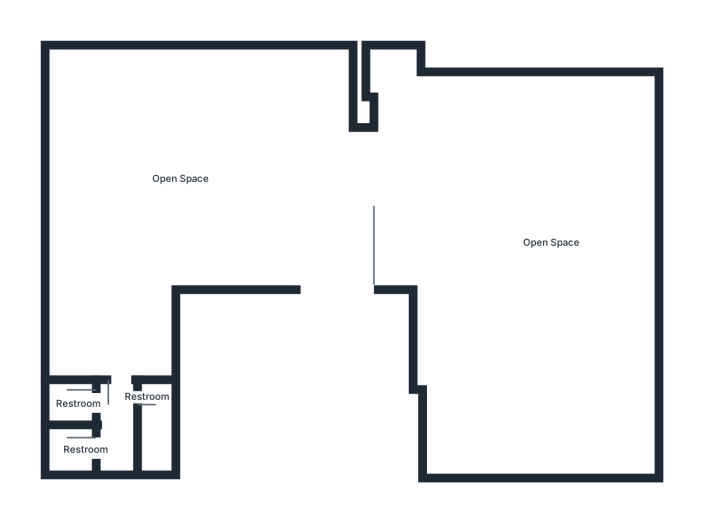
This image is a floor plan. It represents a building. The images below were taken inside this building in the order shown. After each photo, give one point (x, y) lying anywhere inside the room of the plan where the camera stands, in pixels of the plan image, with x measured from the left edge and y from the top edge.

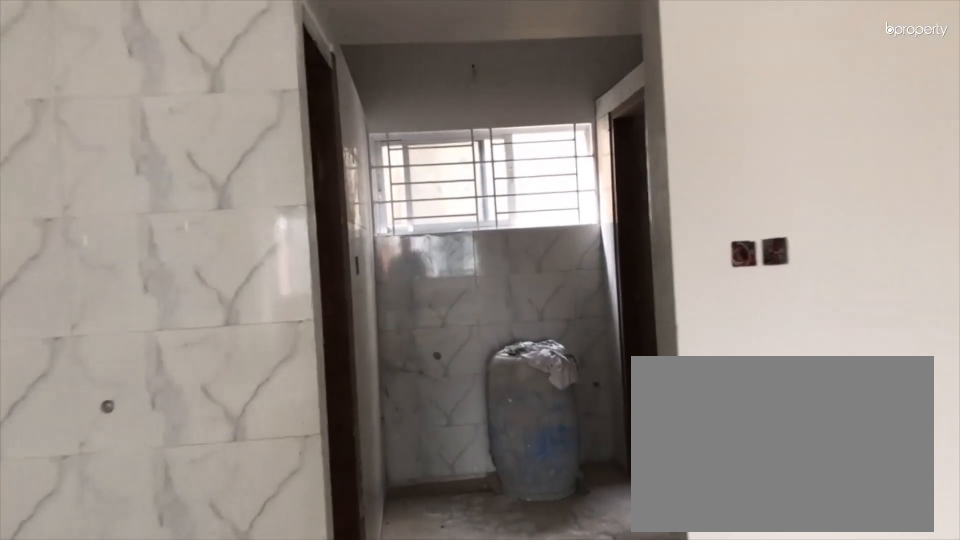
(118, 280)
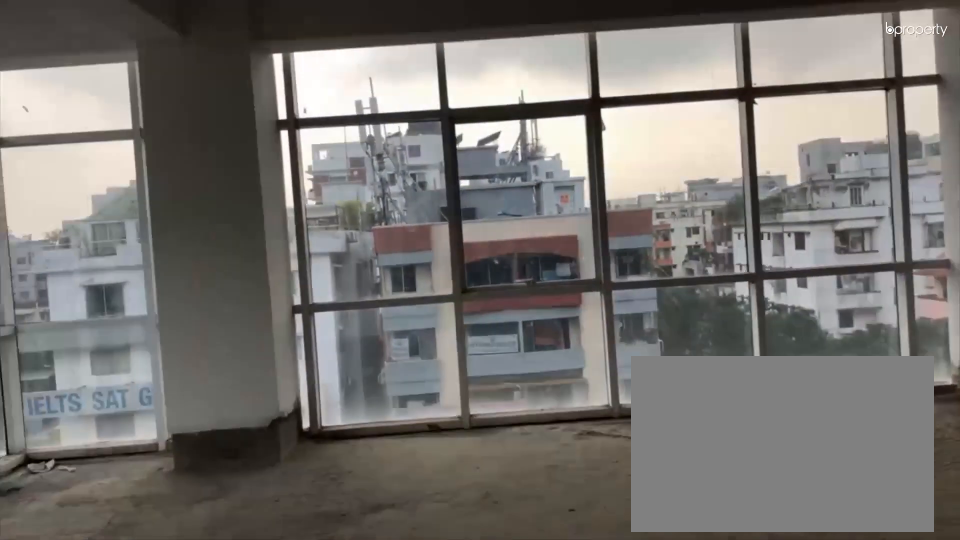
(511, 217)
